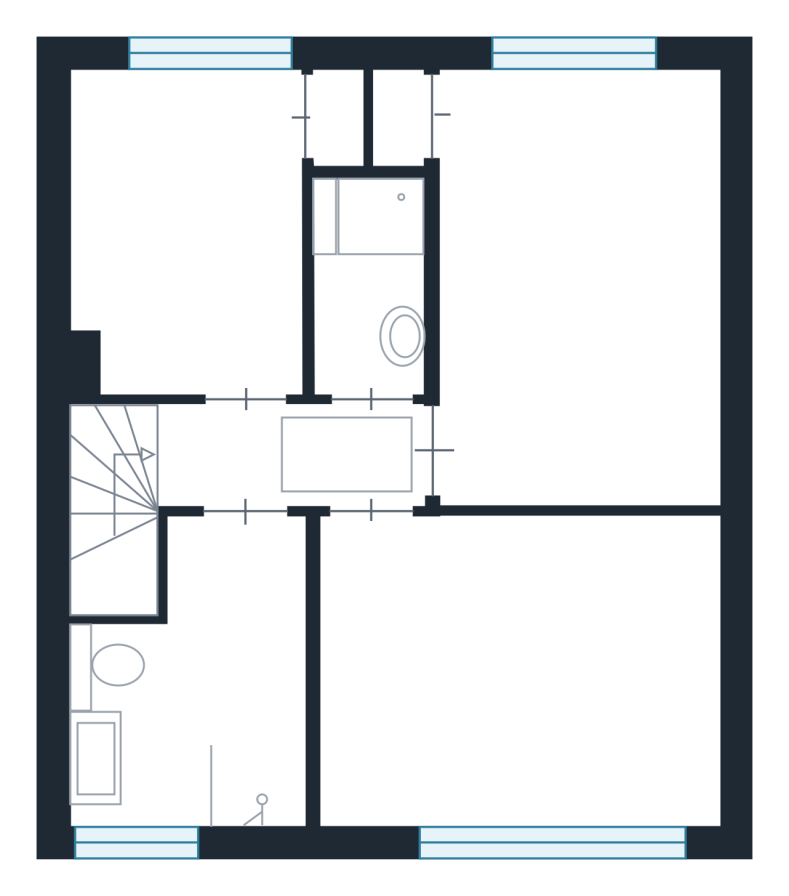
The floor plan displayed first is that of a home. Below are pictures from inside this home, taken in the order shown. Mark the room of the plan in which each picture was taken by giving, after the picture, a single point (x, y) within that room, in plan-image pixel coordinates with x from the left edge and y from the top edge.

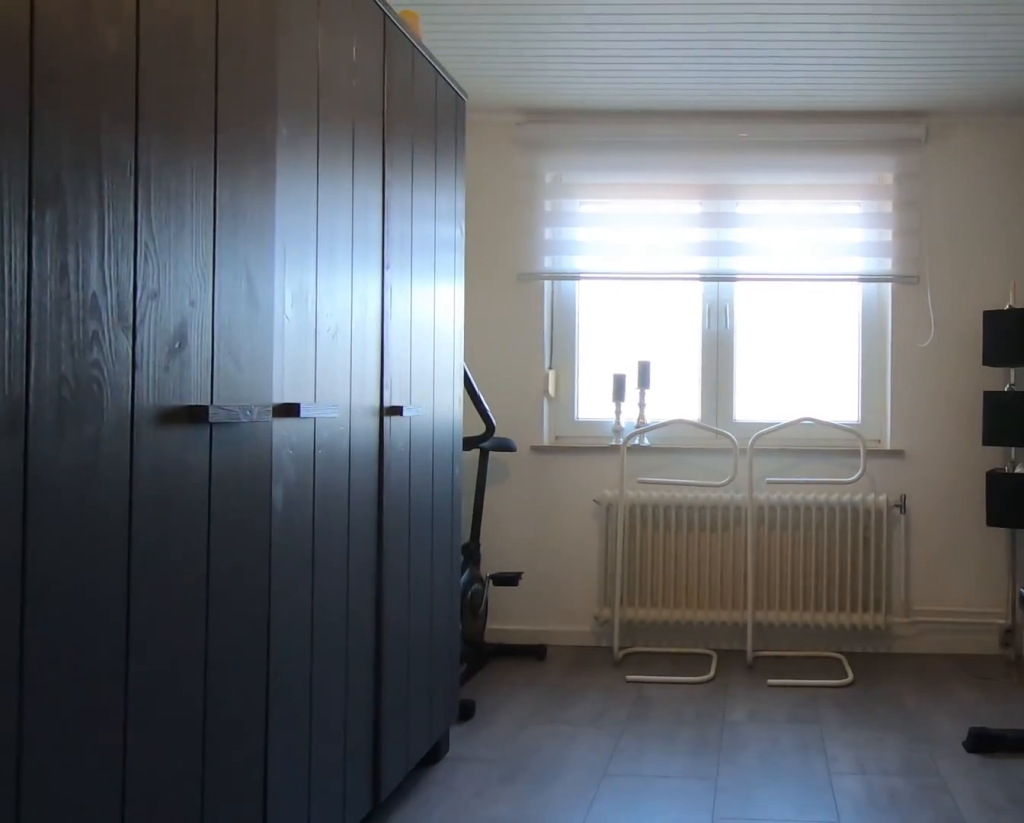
(577, 287)
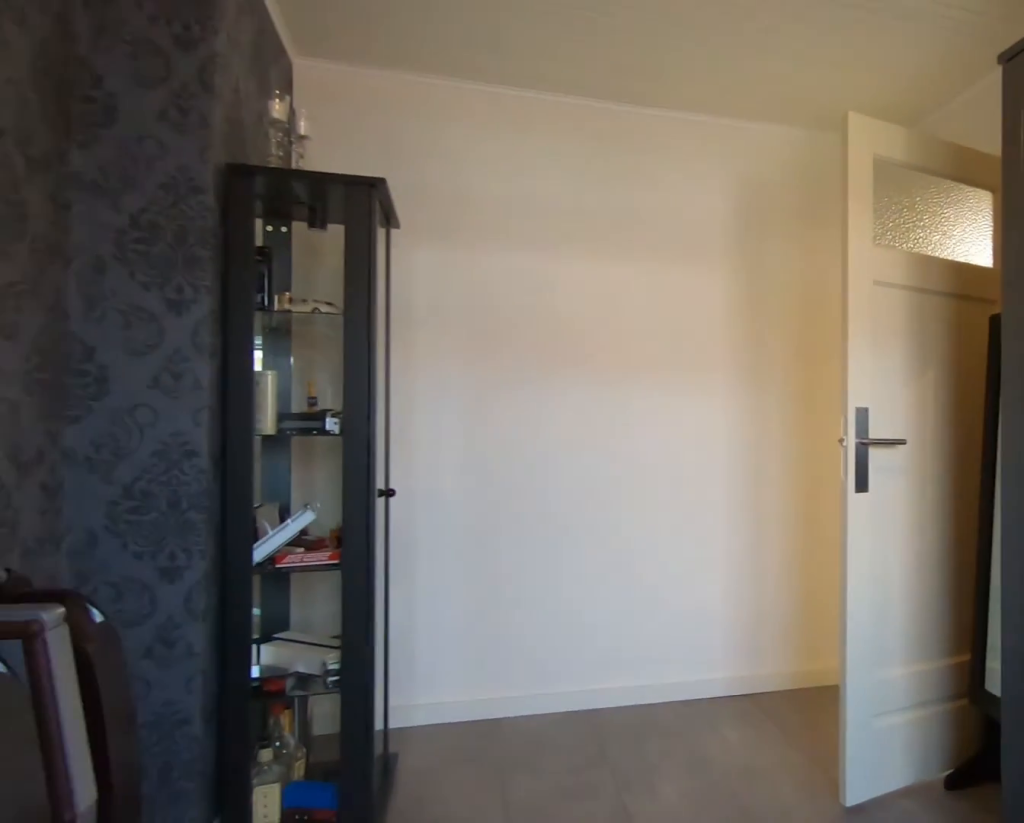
(577, 287)
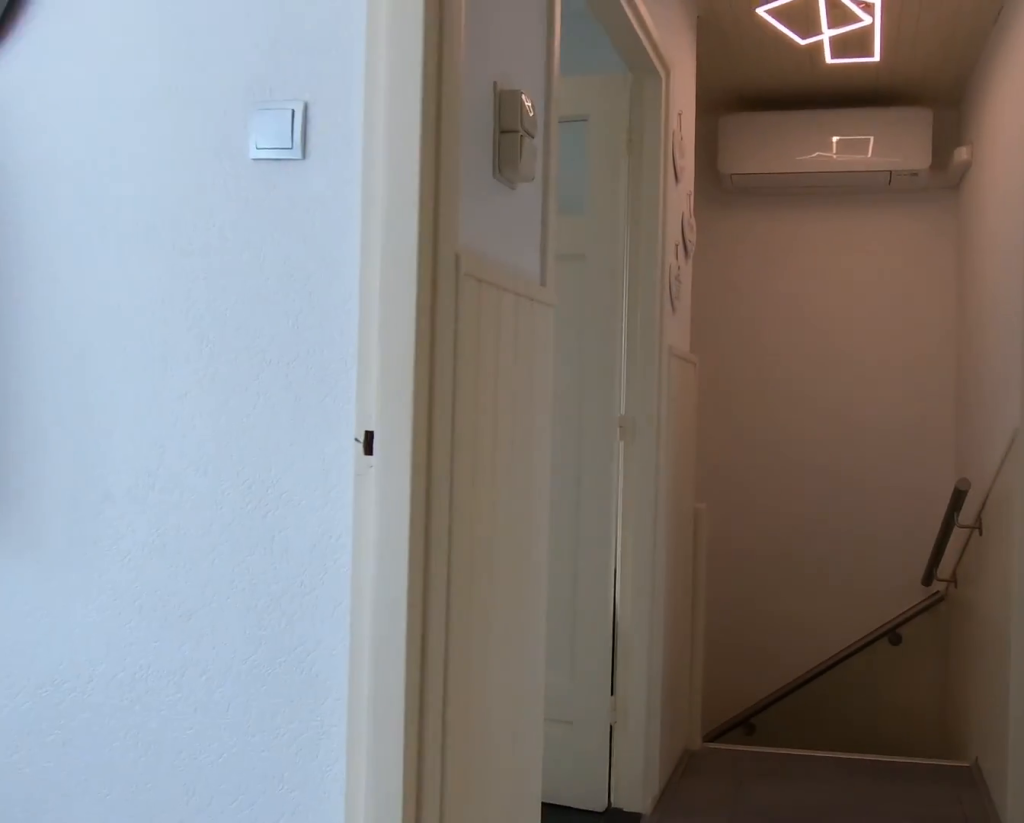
(291, 454)
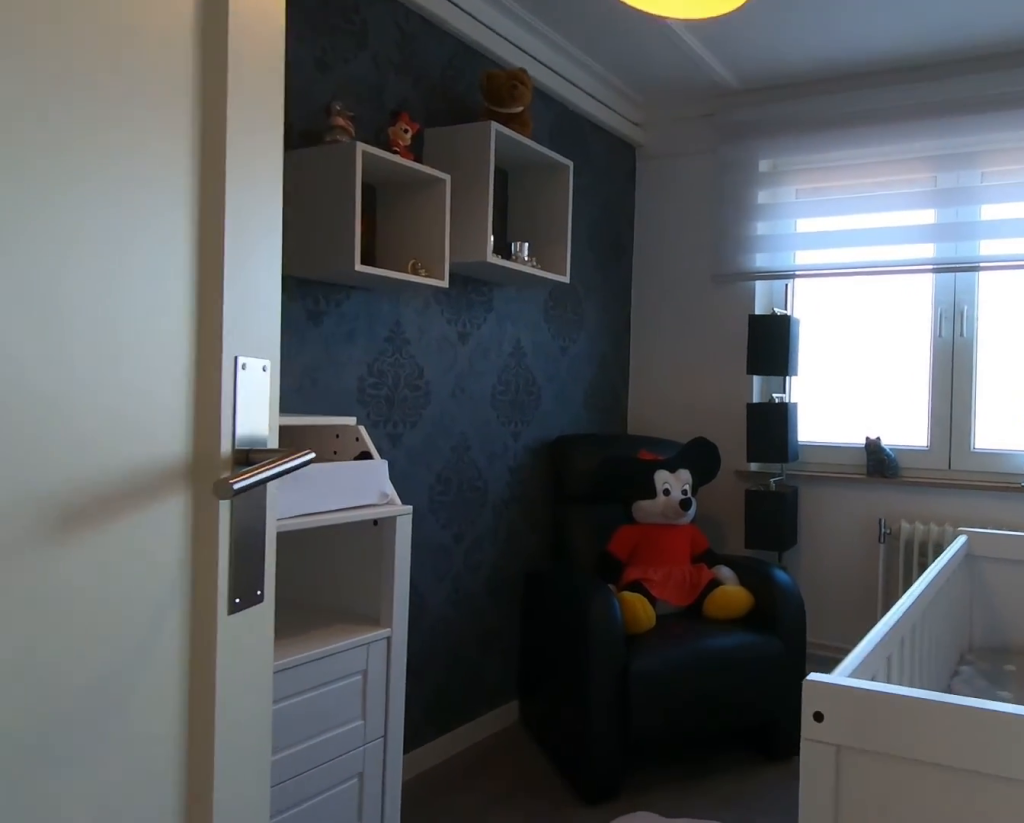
(188, 229)
